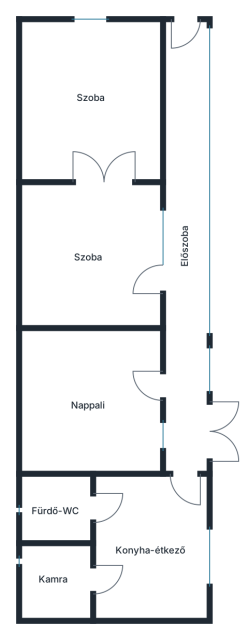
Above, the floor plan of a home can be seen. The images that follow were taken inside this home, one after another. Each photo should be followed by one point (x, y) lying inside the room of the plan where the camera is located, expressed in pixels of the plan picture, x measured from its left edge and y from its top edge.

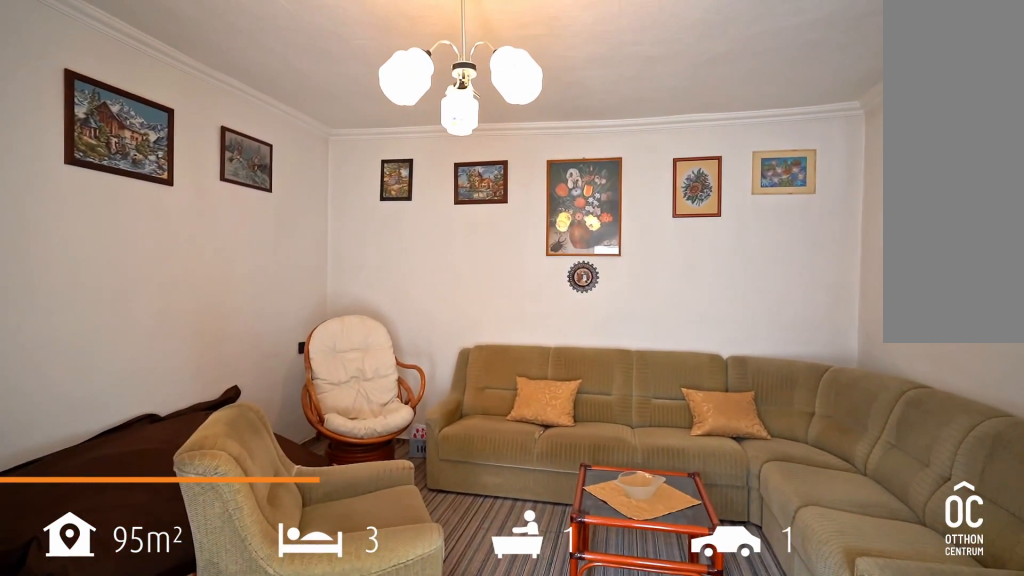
(88, 397)
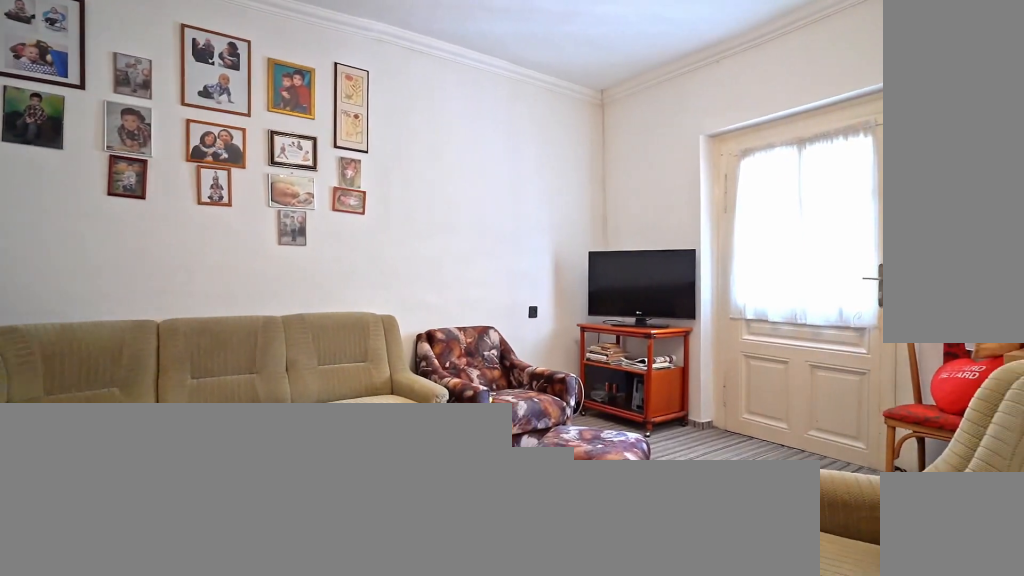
(88, 397)
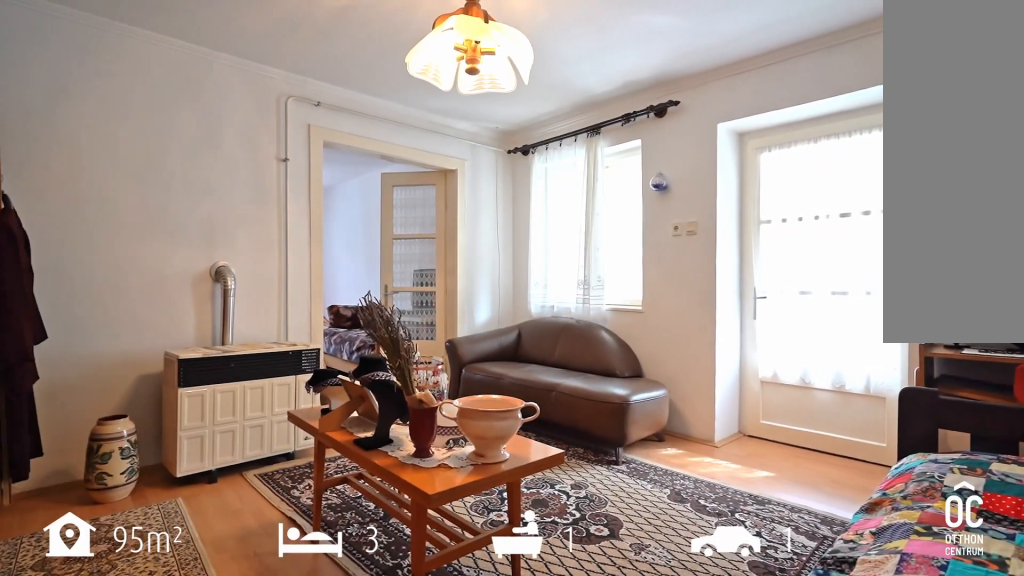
(89, 257)
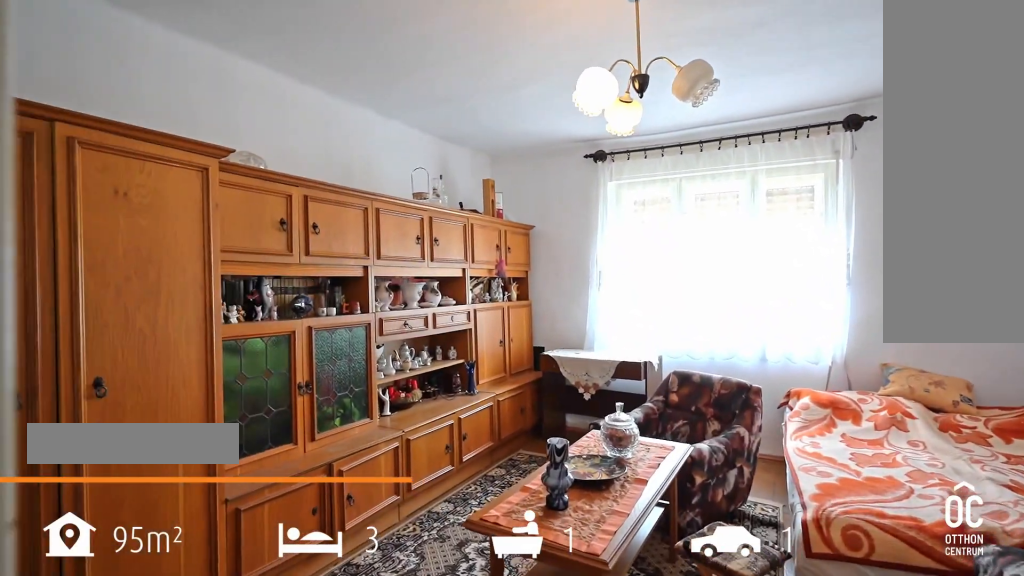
(89, 98)
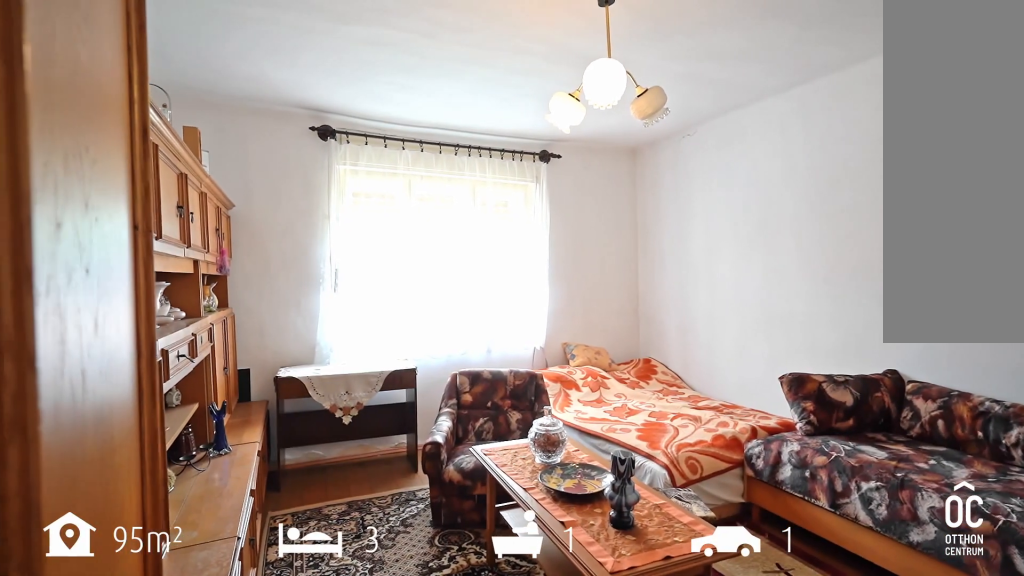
(89, 98)
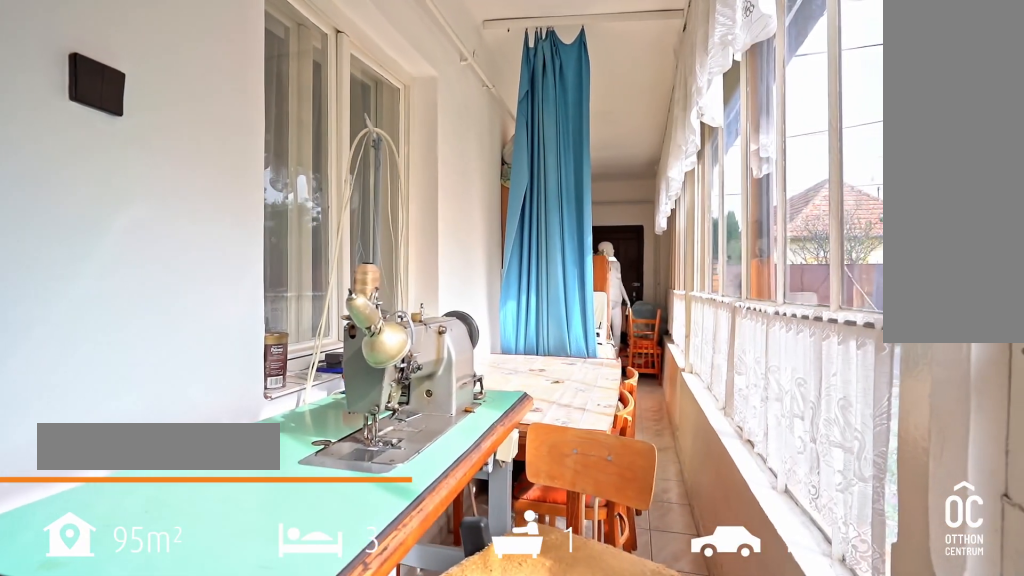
(185, 267)
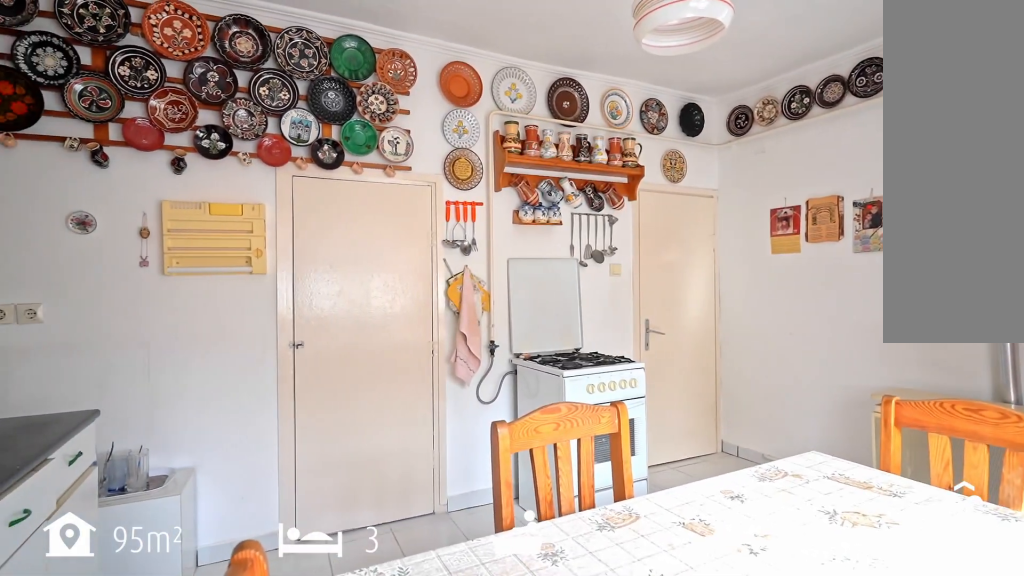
(145, 546)
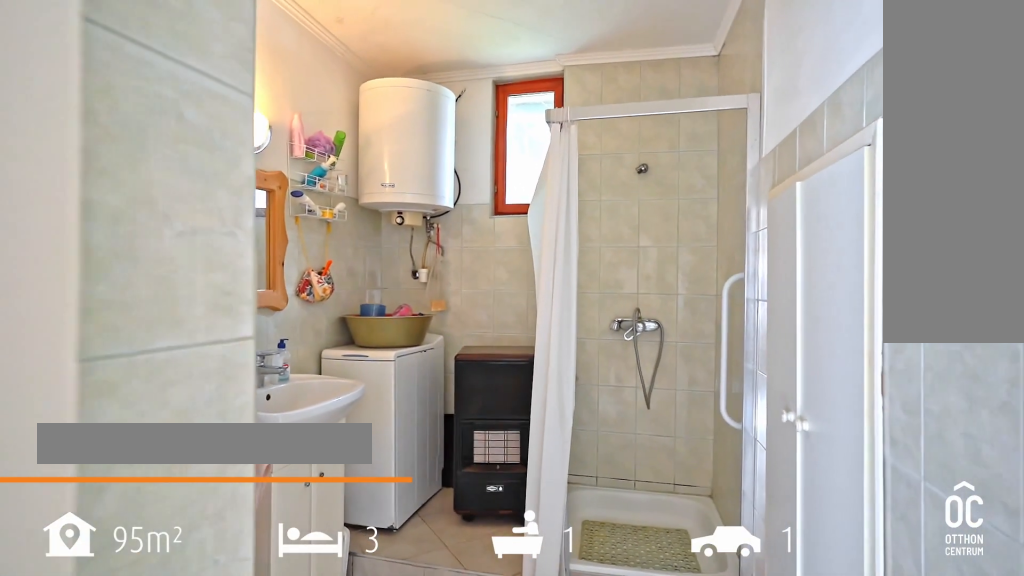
(54, 510)
